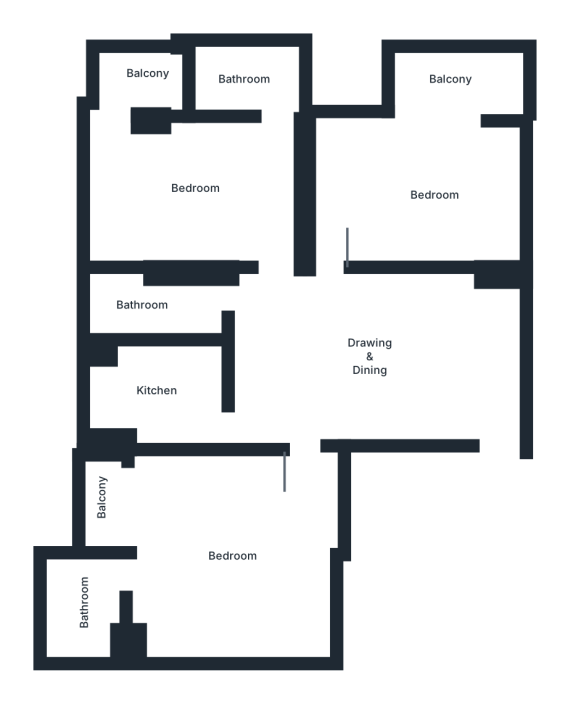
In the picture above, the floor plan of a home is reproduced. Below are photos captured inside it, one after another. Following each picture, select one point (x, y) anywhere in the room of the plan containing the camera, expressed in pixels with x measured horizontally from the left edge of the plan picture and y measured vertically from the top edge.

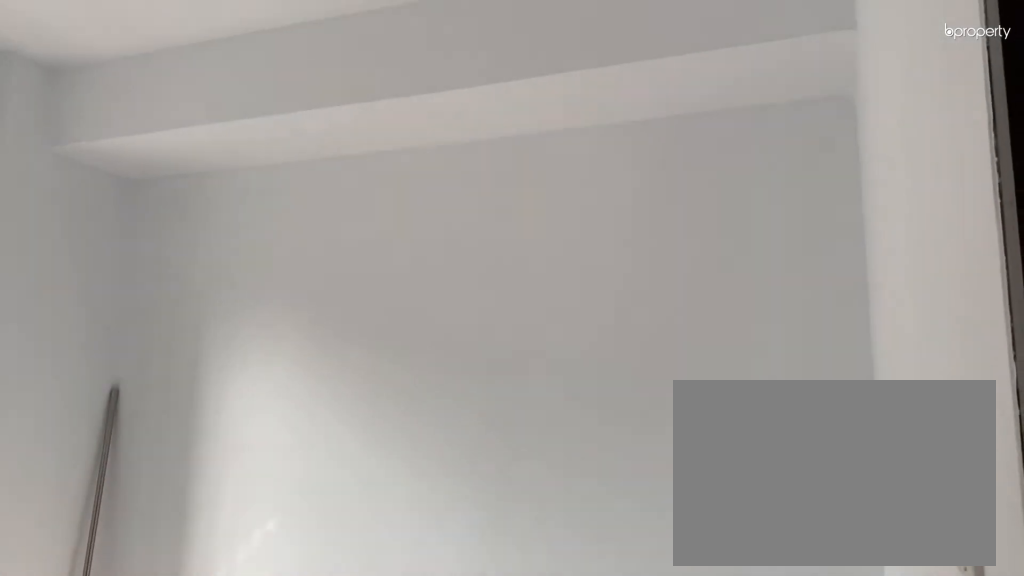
(438, 193)
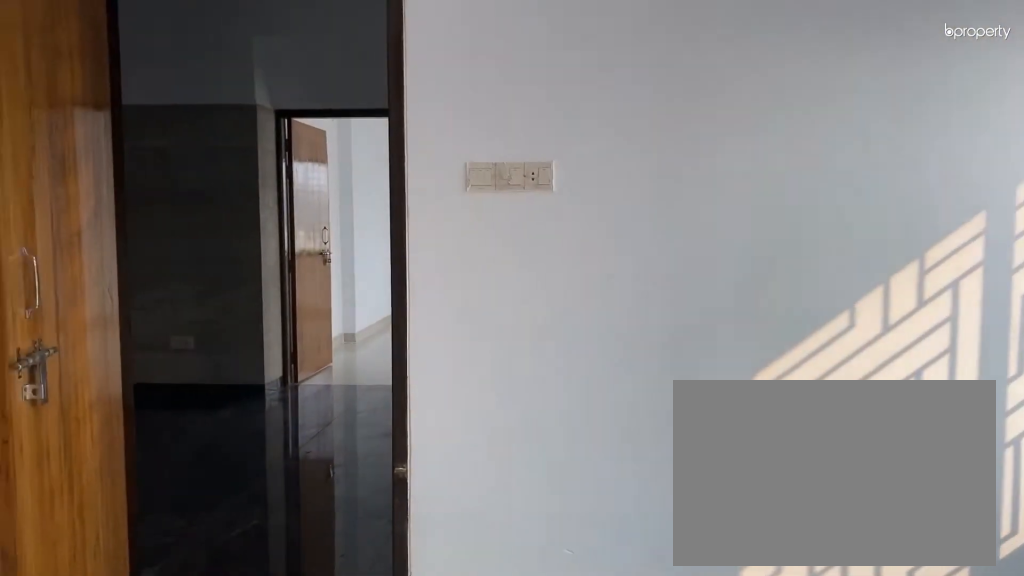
(200, 184)
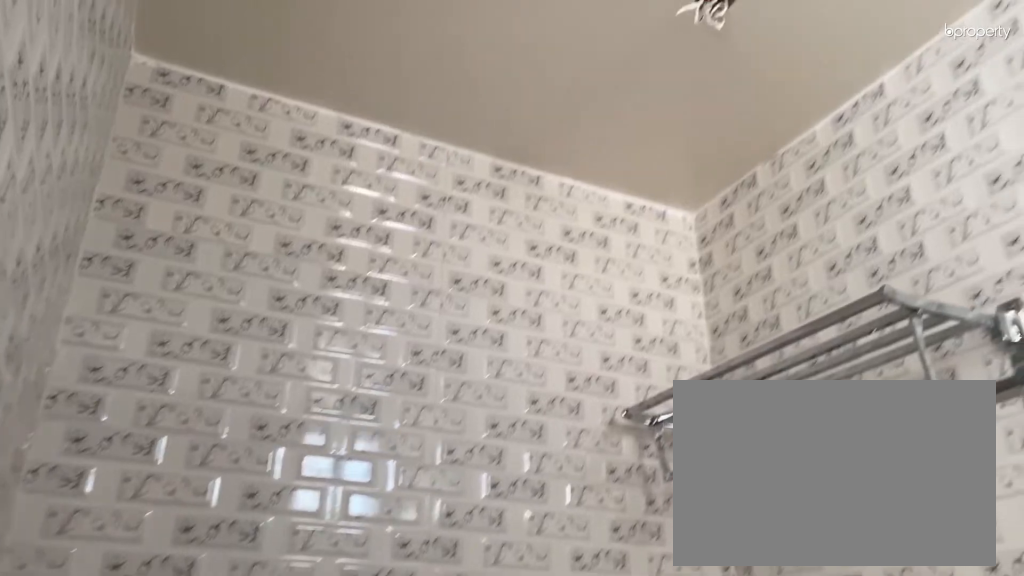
(243, 75)
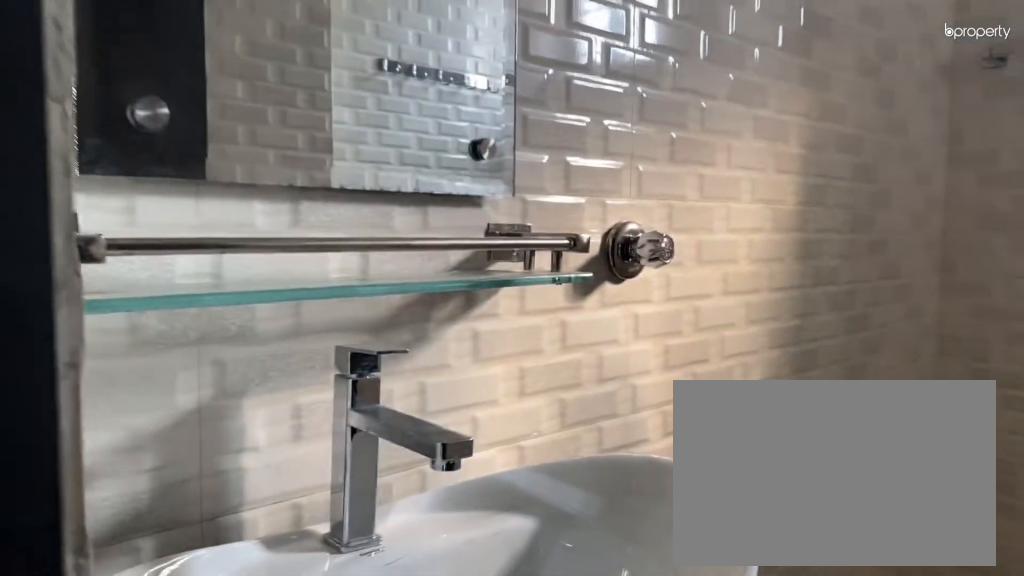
(156, 304)
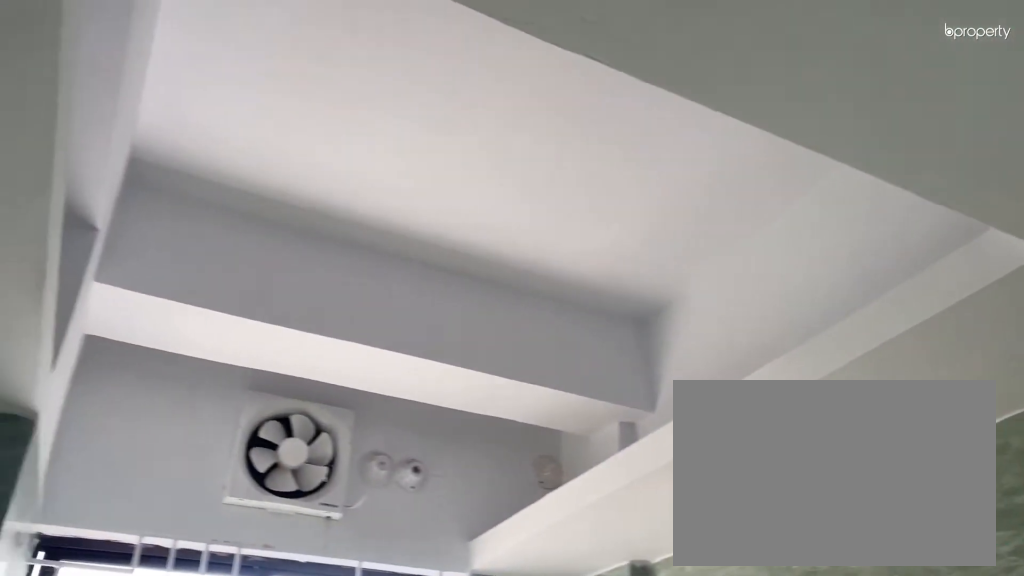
(155, 385)
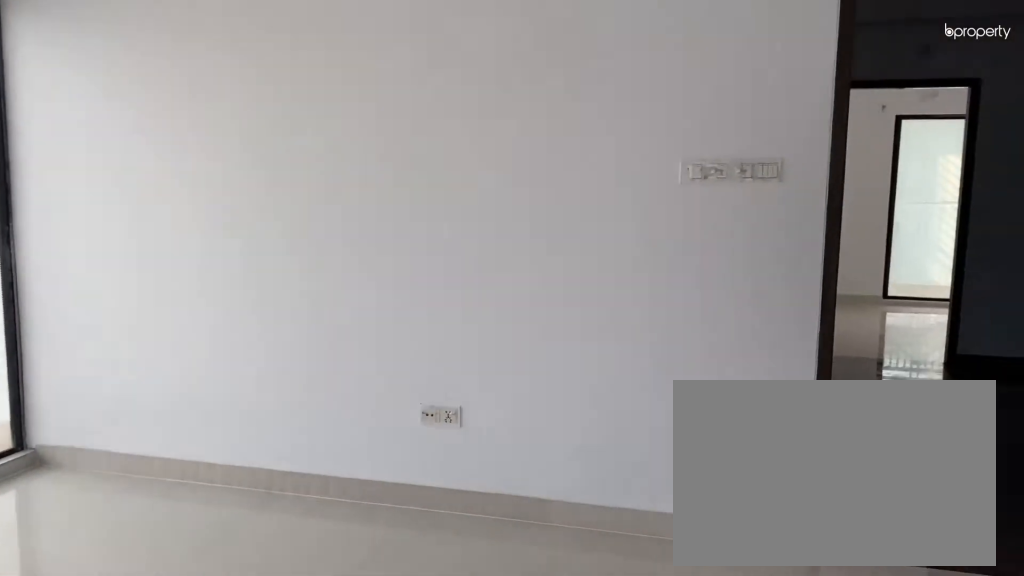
(235, 558)
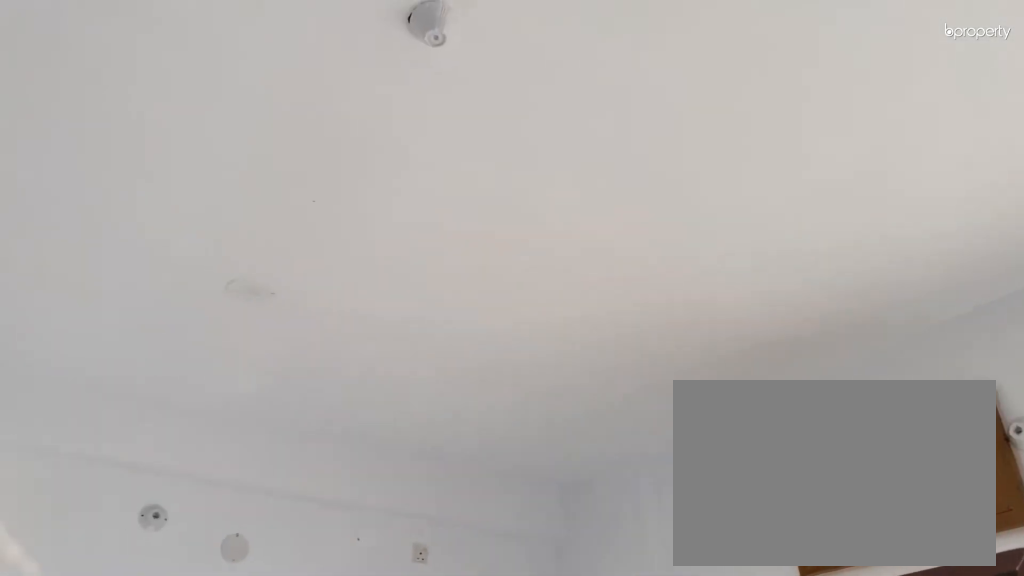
(235, 558)
